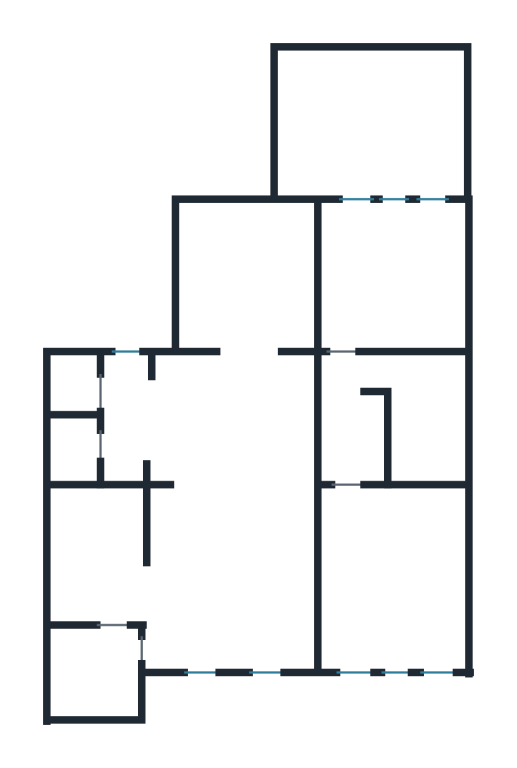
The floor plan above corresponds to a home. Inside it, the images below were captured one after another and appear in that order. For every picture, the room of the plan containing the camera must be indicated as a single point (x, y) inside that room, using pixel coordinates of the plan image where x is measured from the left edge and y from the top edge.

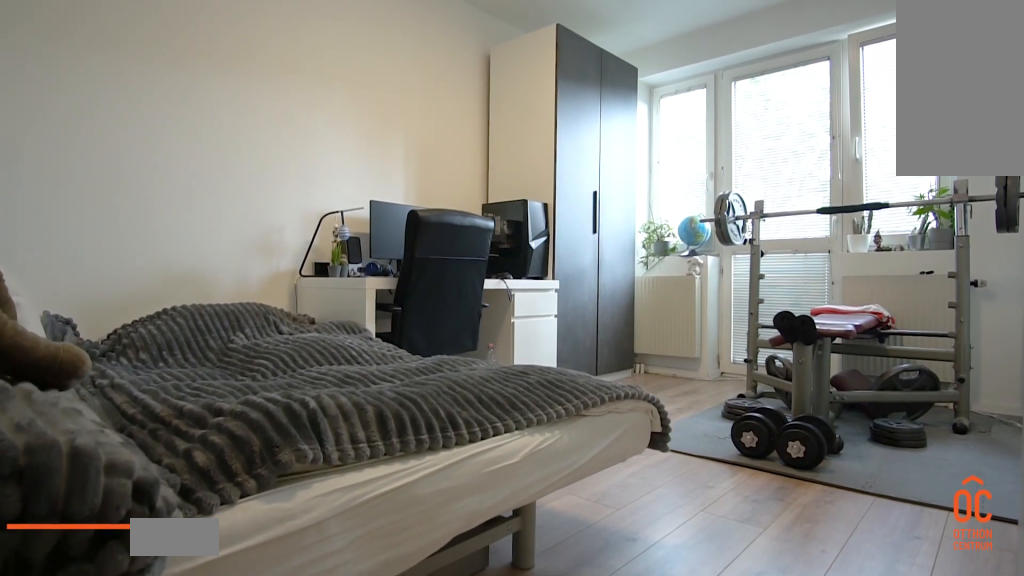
(413, 579)
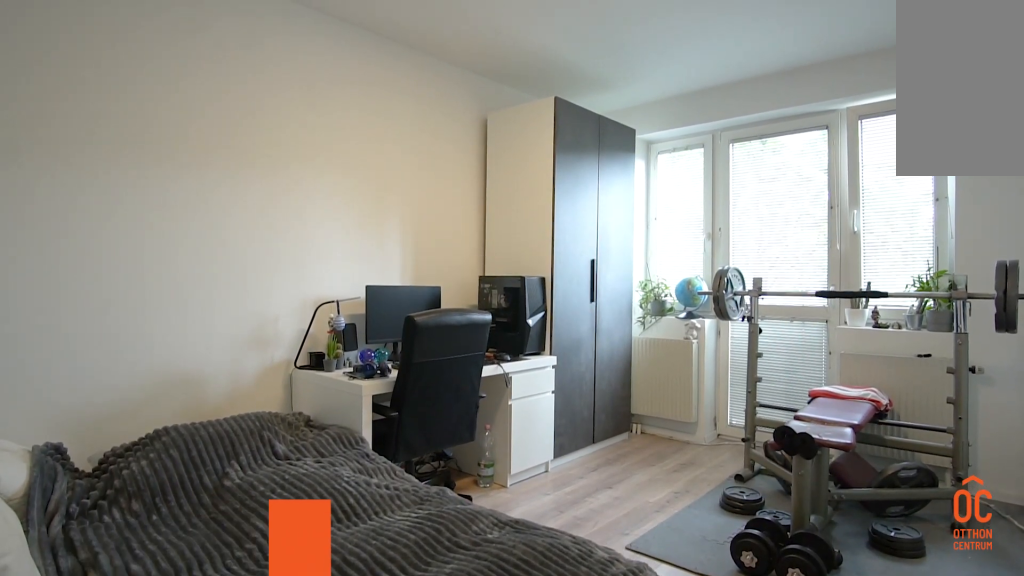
(413, 579)
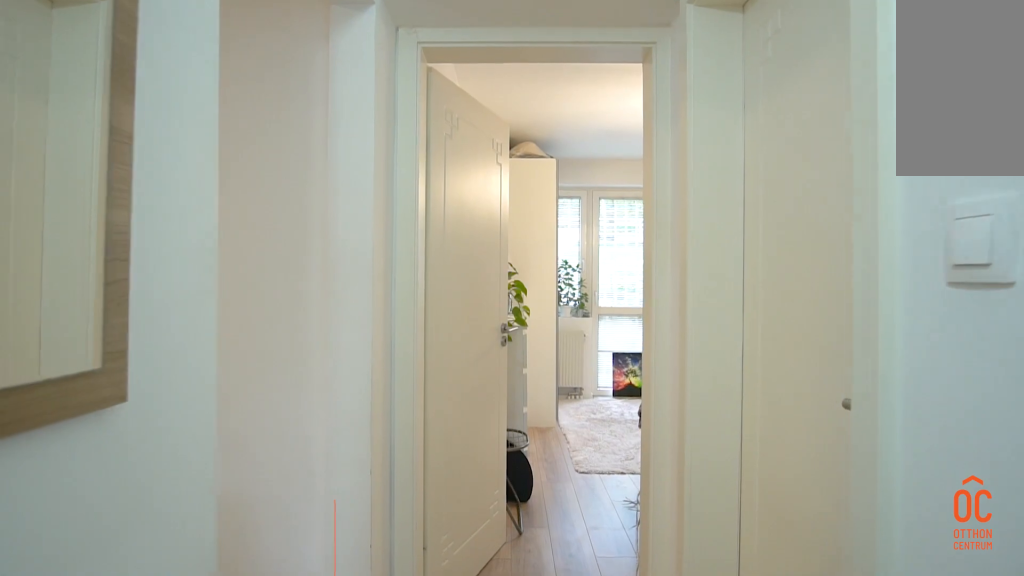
(340, 430)
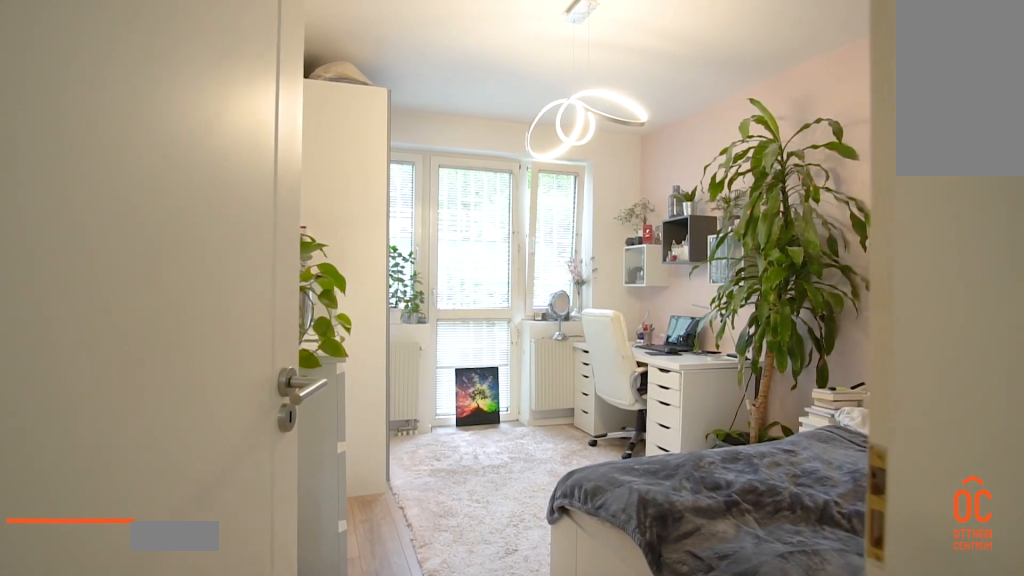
(407, 273)
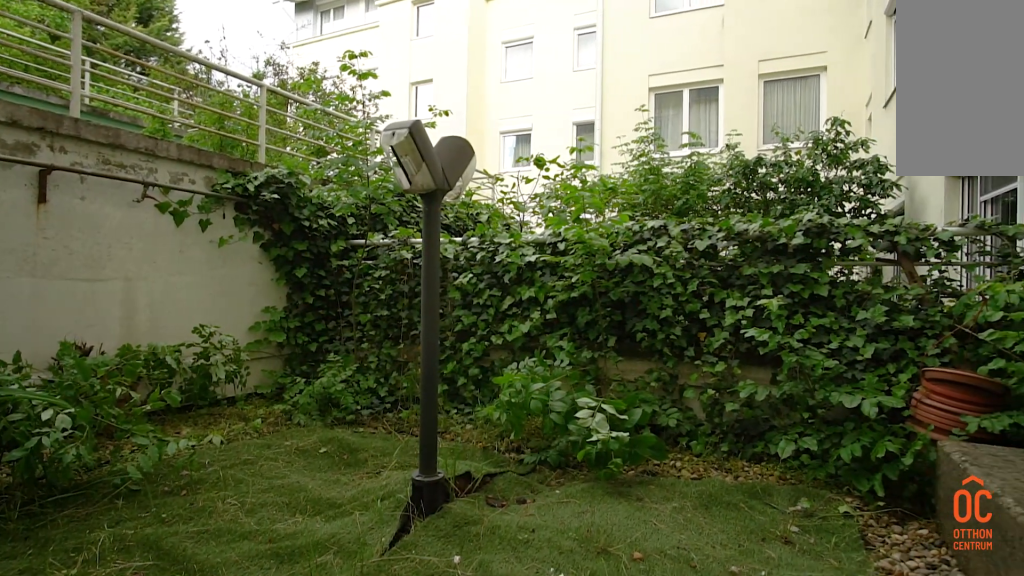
(379, 119)
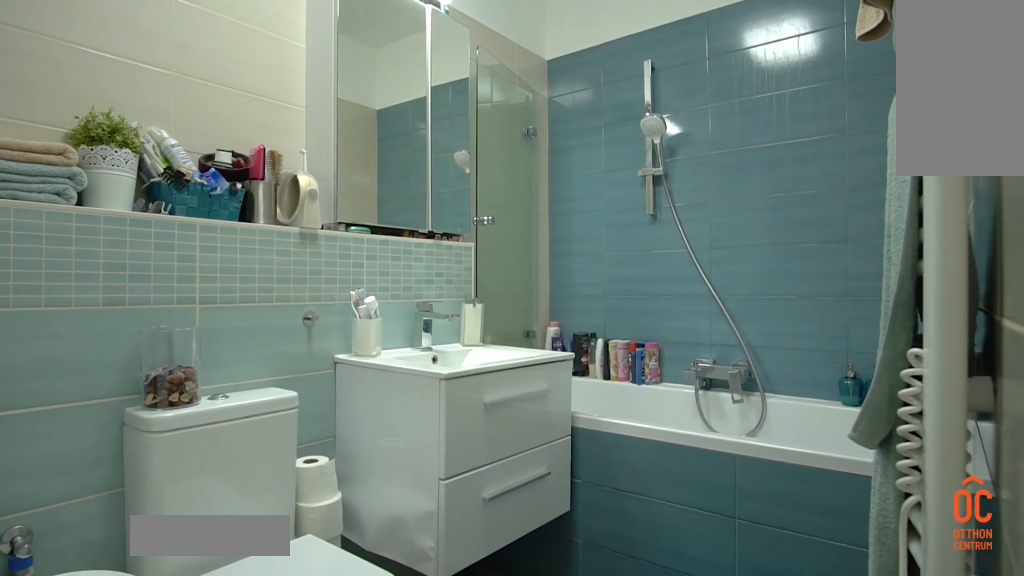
(434, 416)
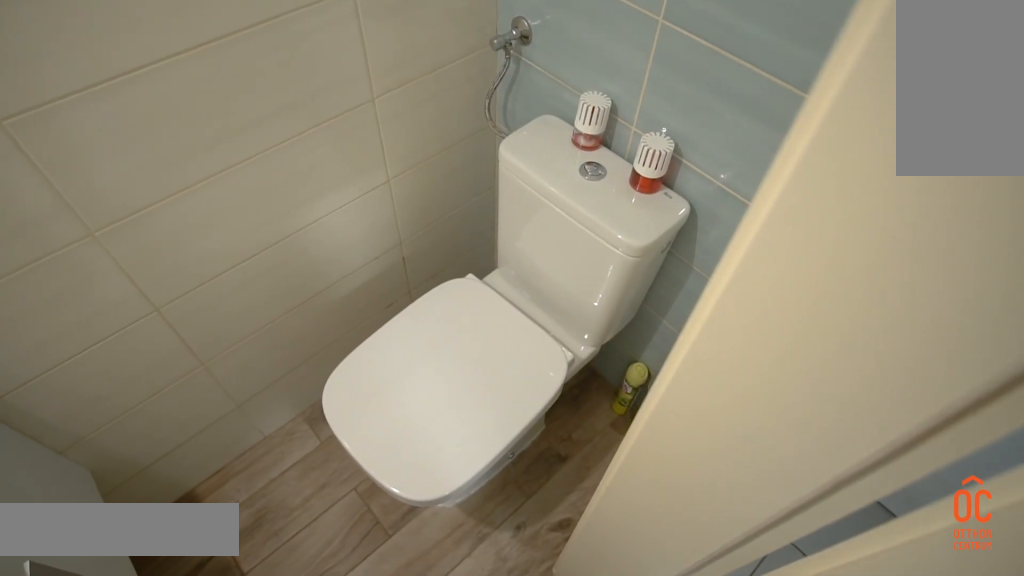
(76, 378)
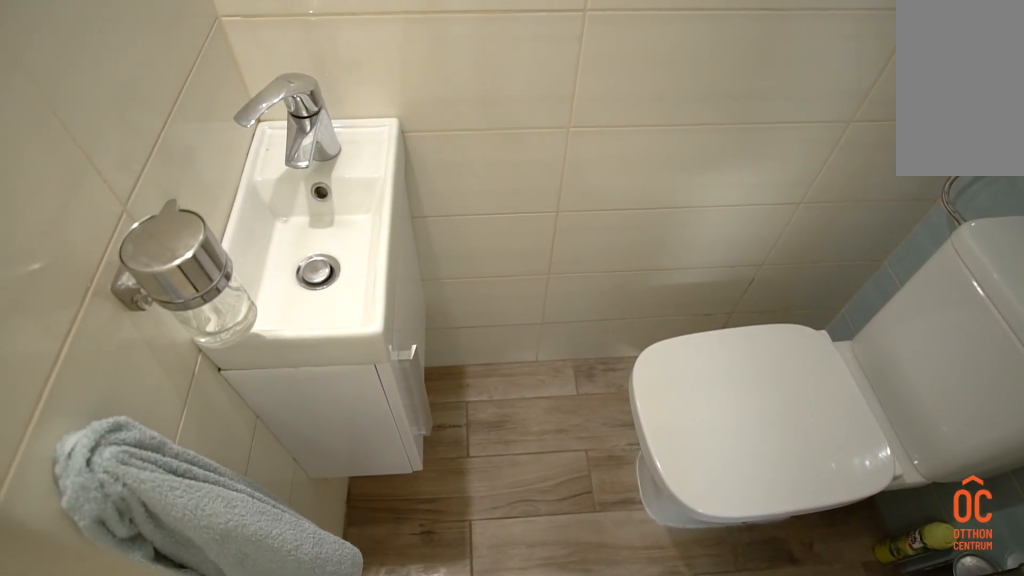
(76, 378)
